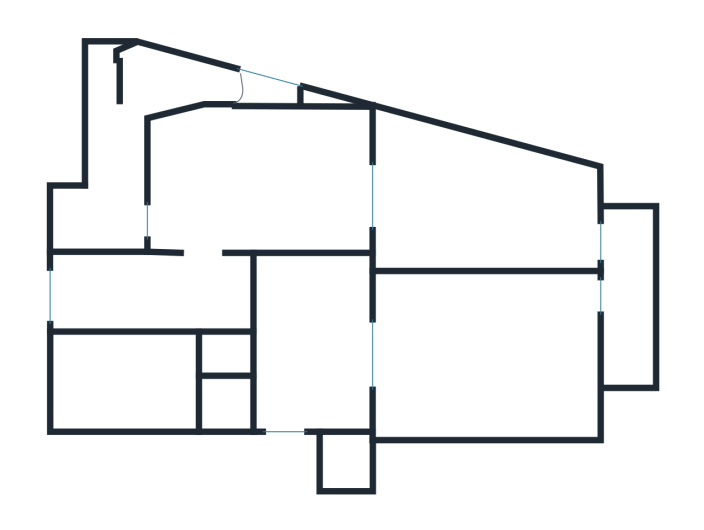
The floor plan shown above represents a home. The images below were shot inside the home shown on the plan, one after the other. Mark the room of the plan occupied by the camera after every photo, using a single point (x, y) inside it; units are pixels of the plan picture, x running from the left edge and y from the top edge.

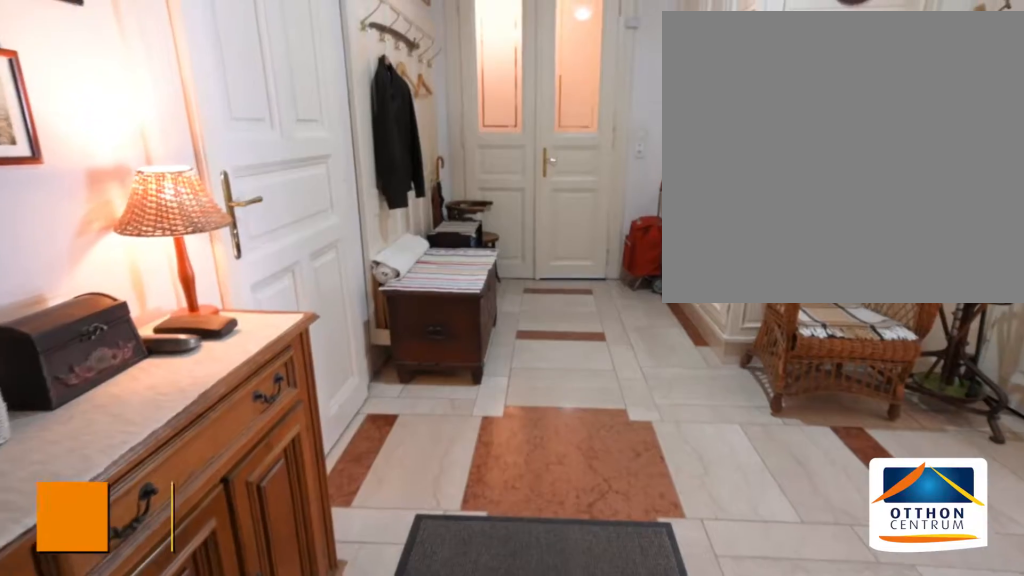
(315, 338)
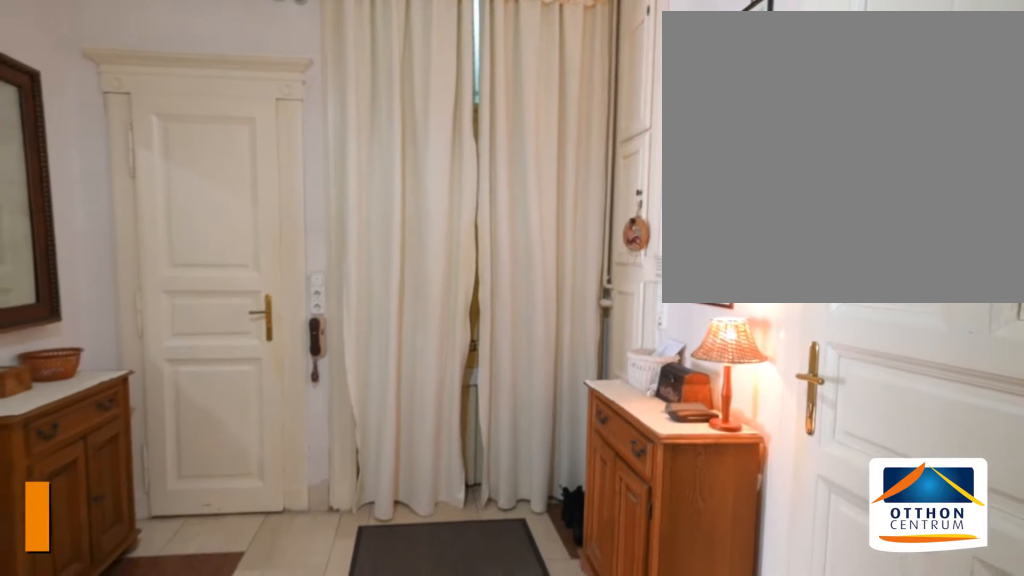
(315, 338)
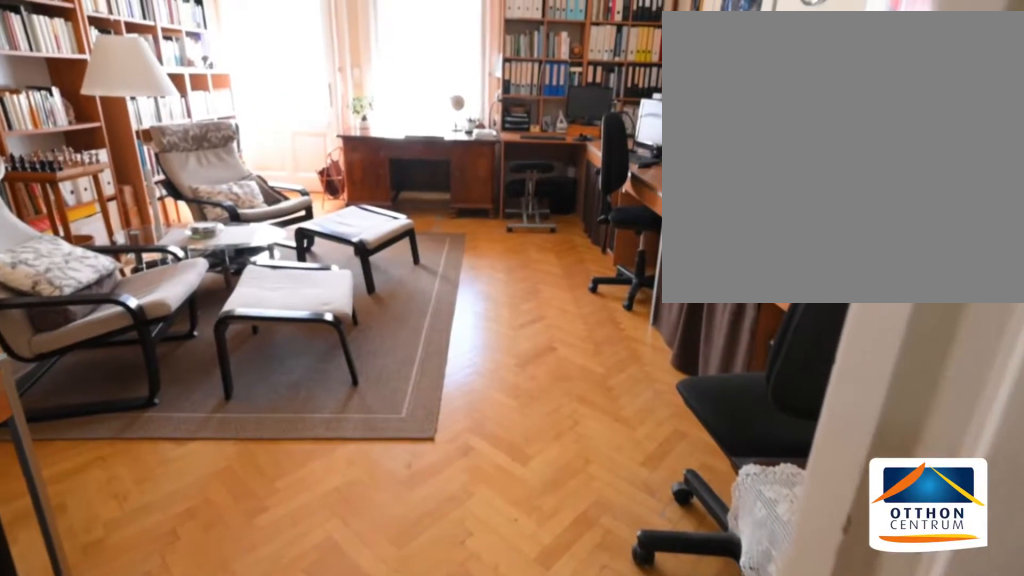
(487, 354)
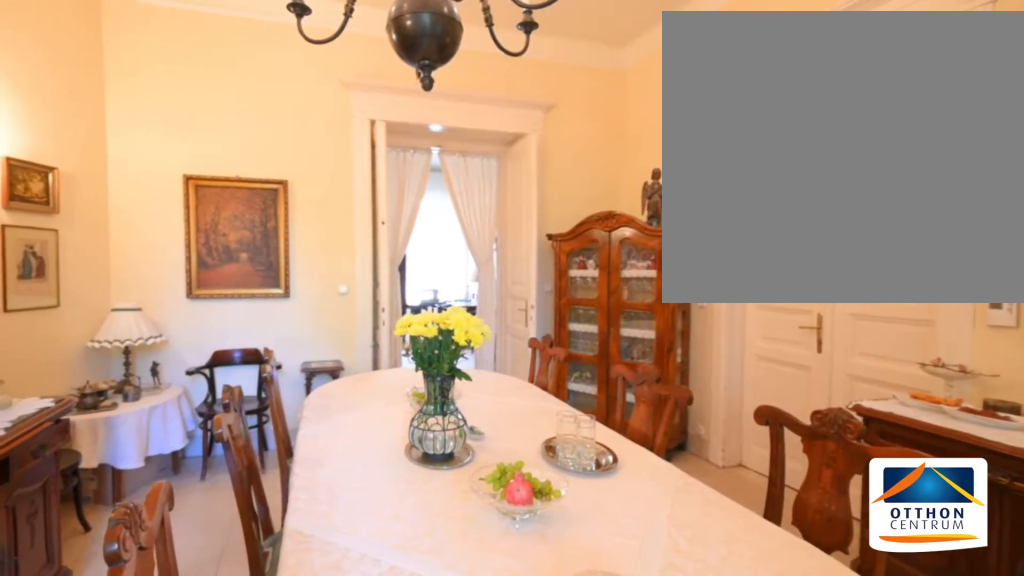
(274, 176)
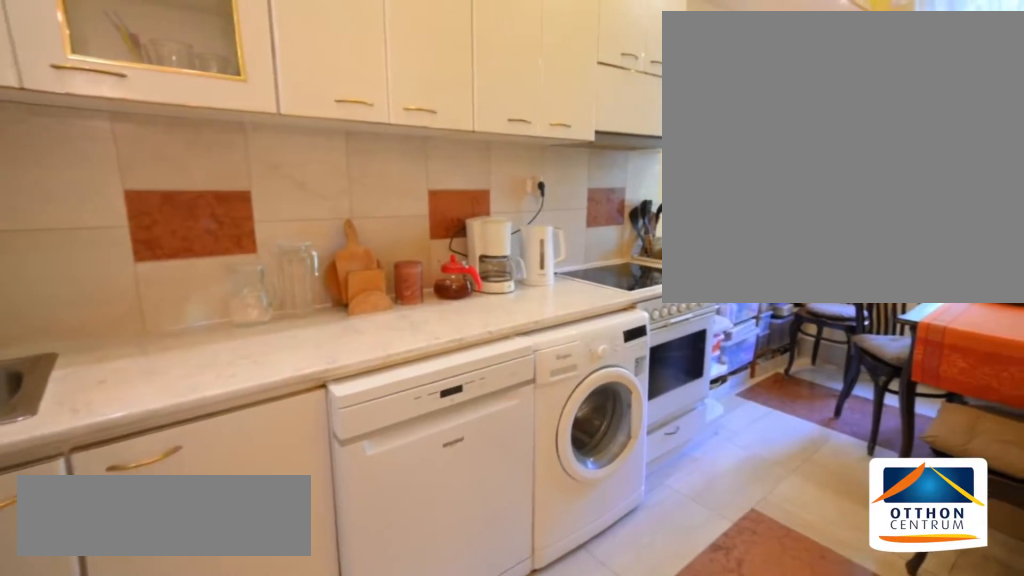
(161, 293)
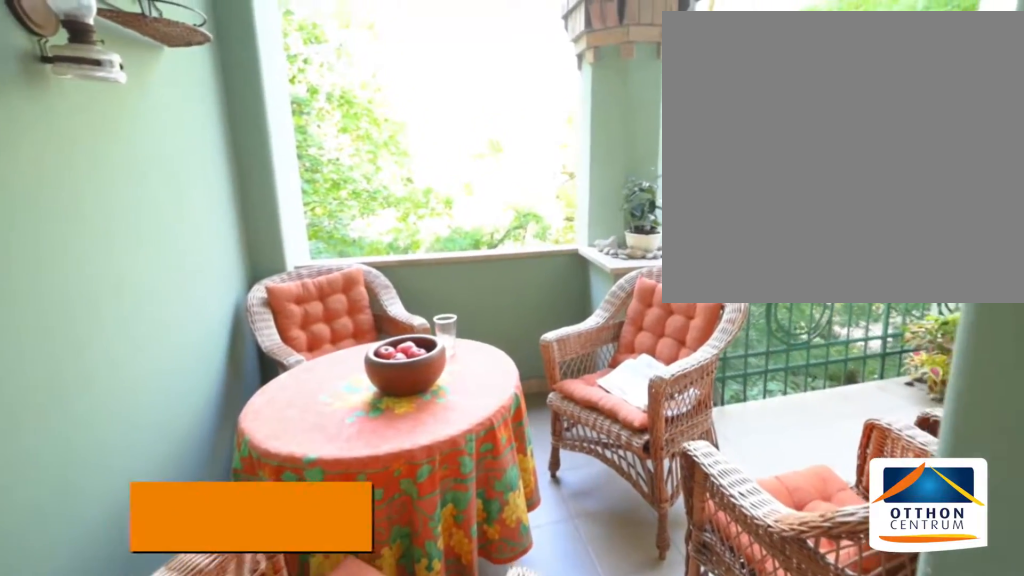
(115, 183)
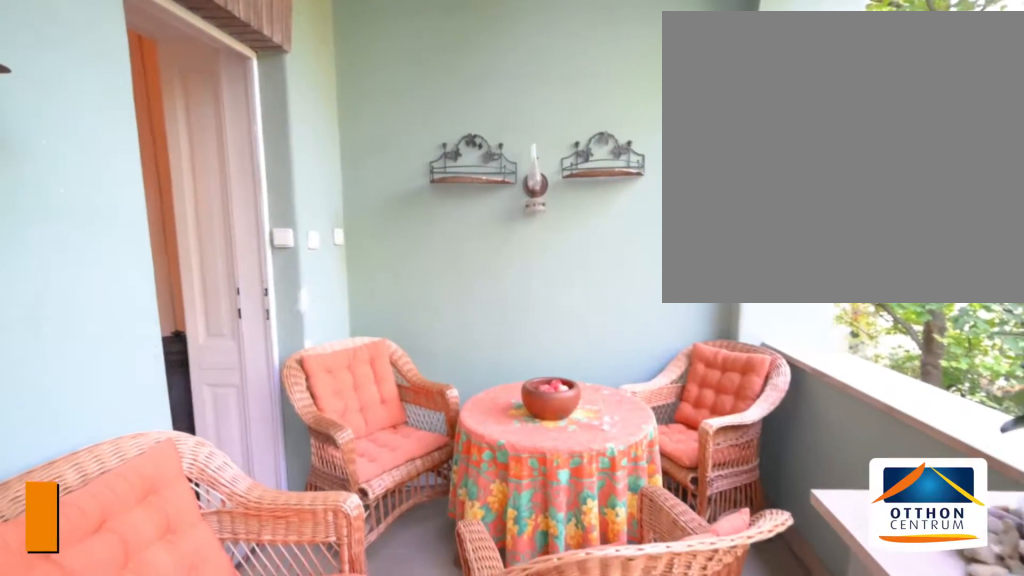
(115, 183)
